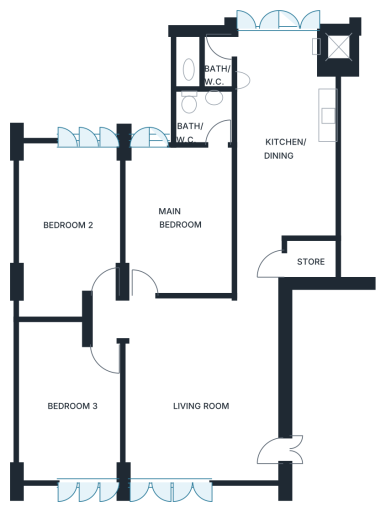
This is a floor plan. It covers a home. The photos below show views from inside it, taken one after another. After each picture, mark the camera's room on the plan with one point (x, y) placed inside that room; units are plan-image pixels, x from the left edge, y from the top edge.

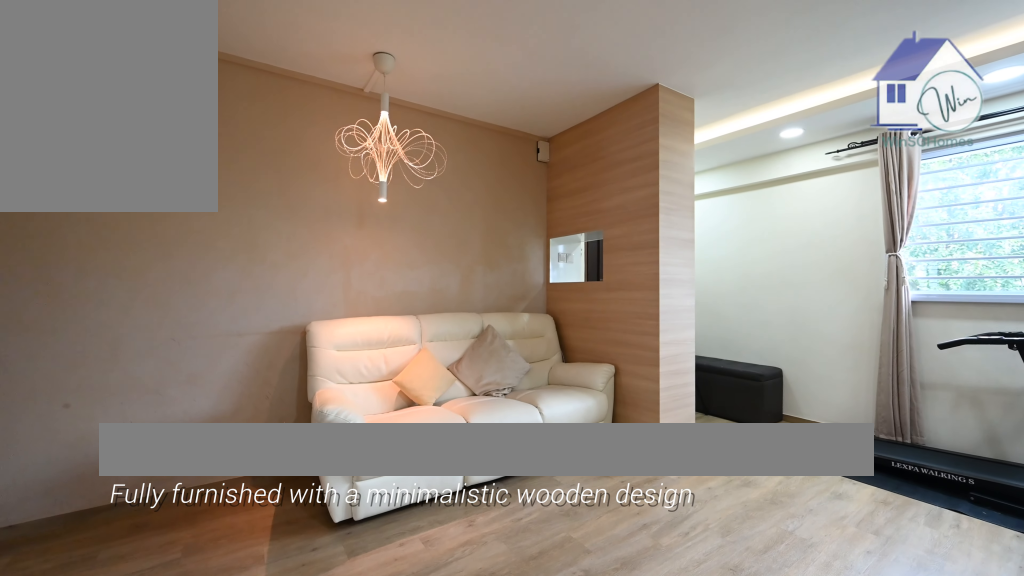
(205, 387)
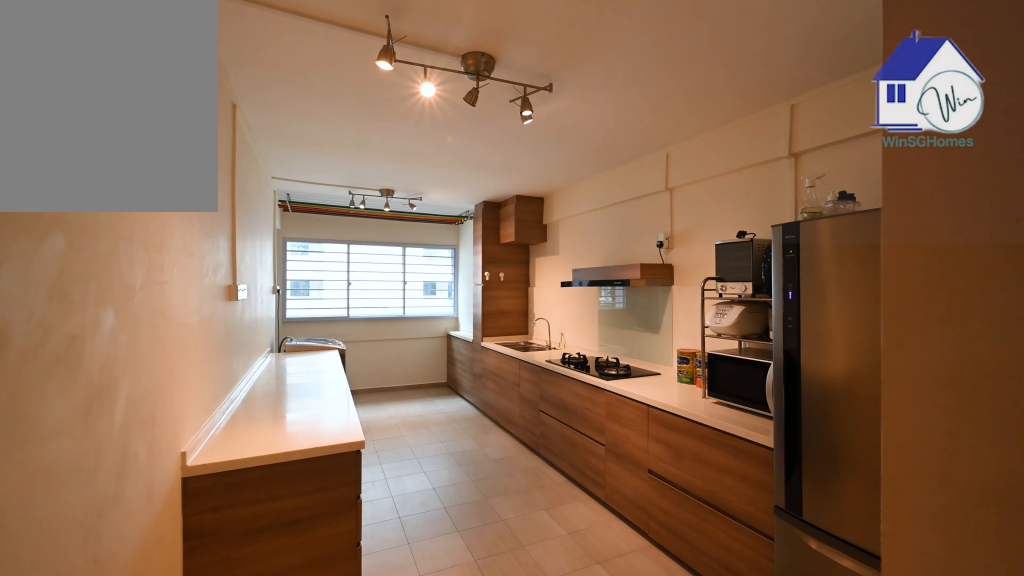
(285, 133)
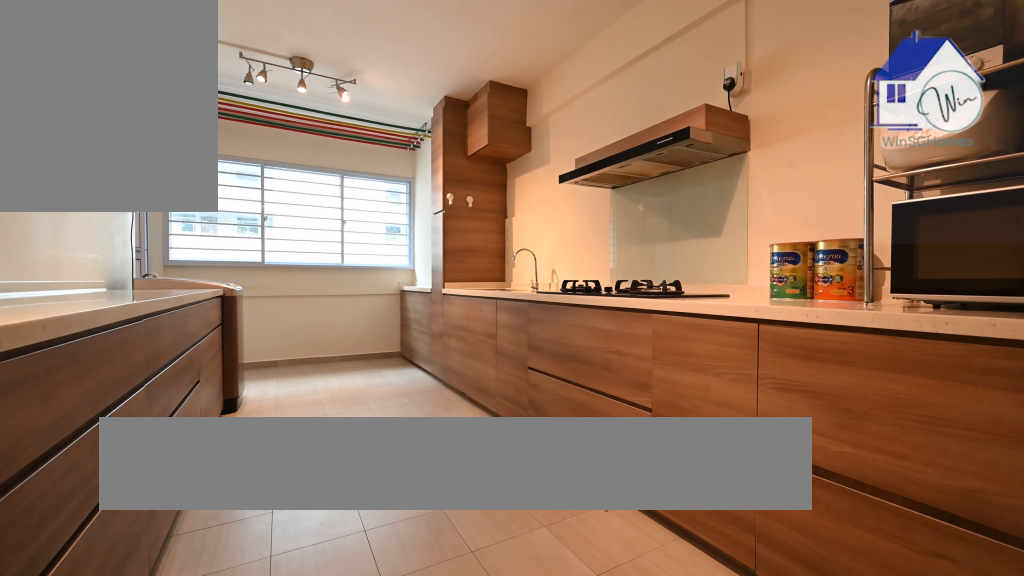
(284, 134)
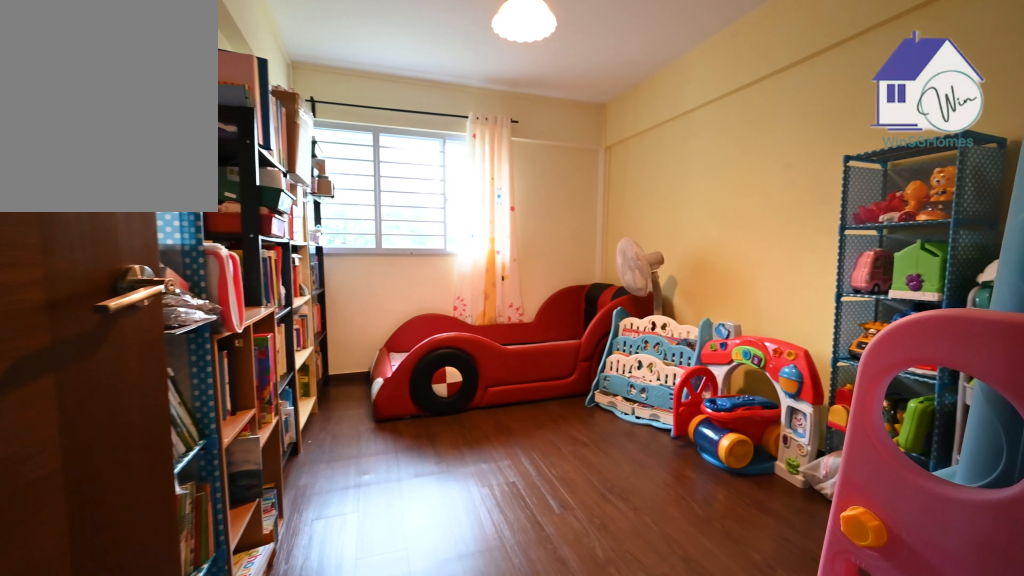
(69, 402)
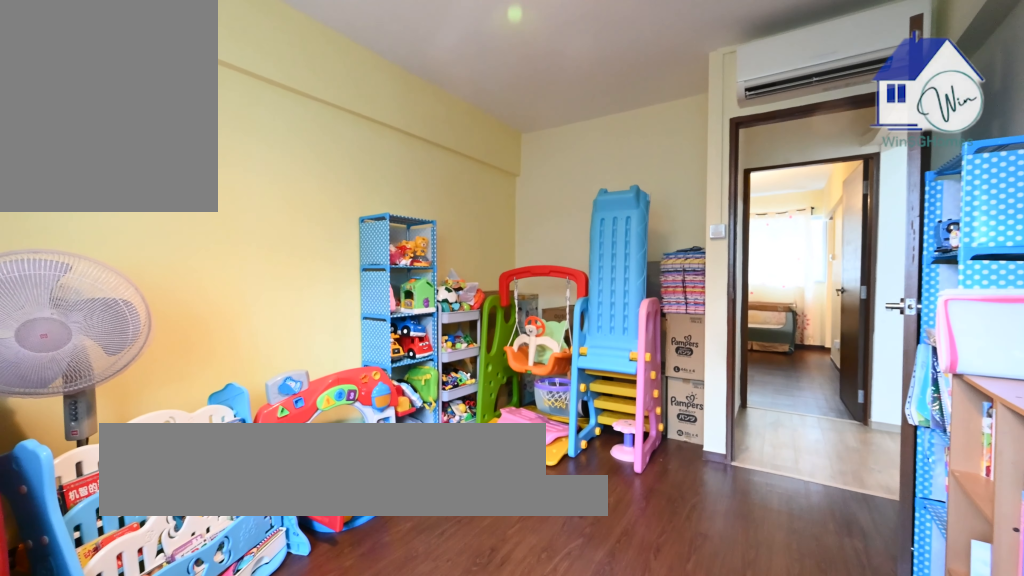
(69, 401)
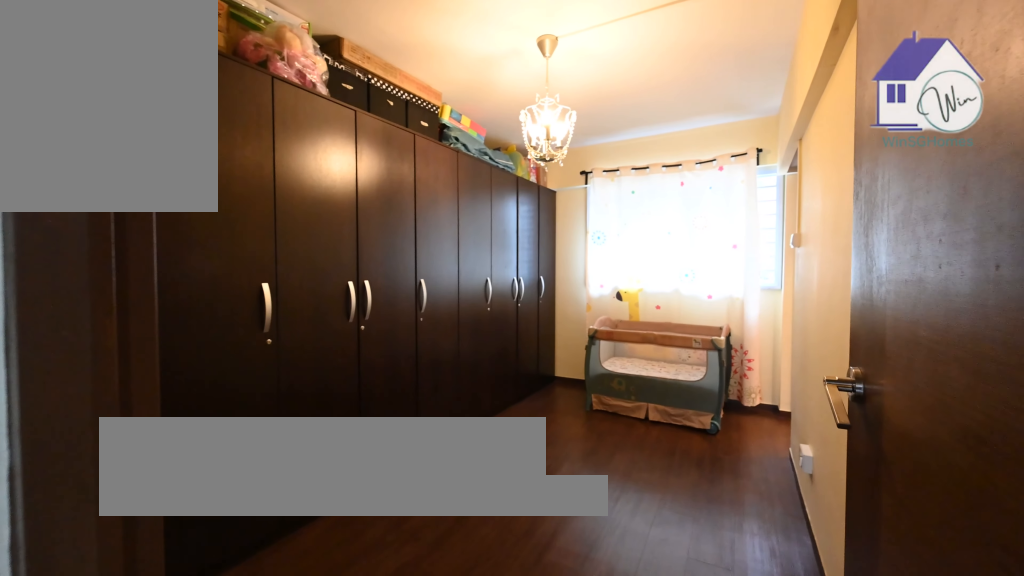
(69, 234)
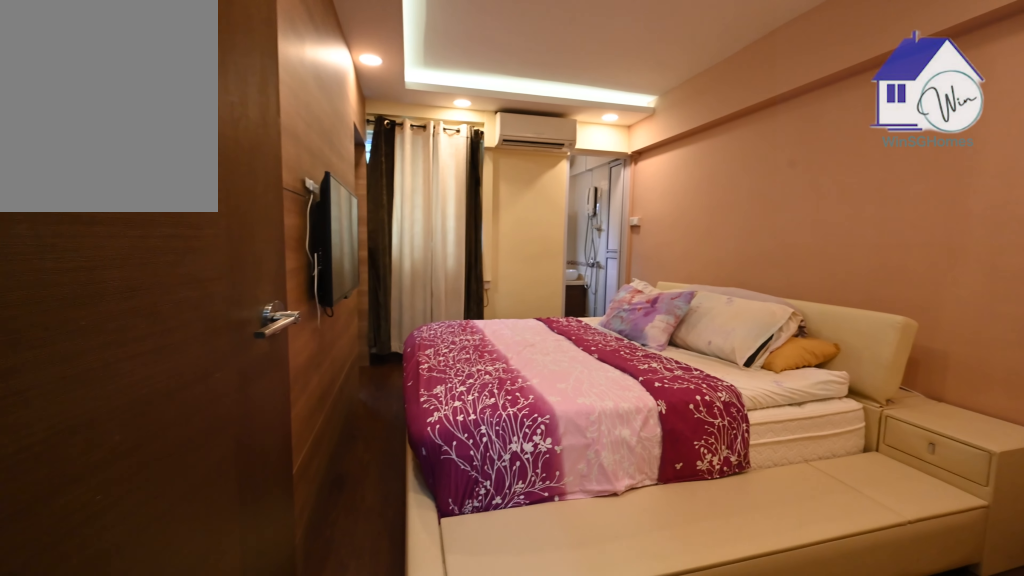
(178, 221)
